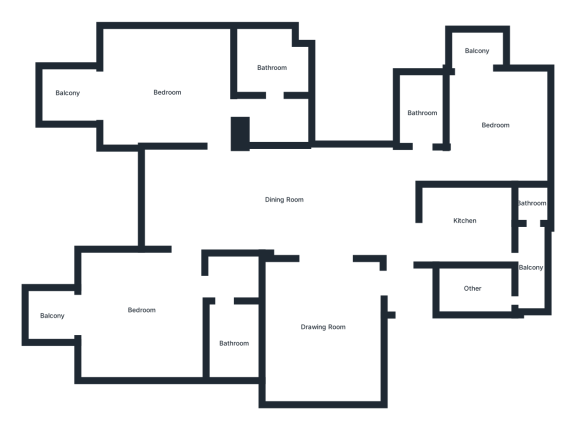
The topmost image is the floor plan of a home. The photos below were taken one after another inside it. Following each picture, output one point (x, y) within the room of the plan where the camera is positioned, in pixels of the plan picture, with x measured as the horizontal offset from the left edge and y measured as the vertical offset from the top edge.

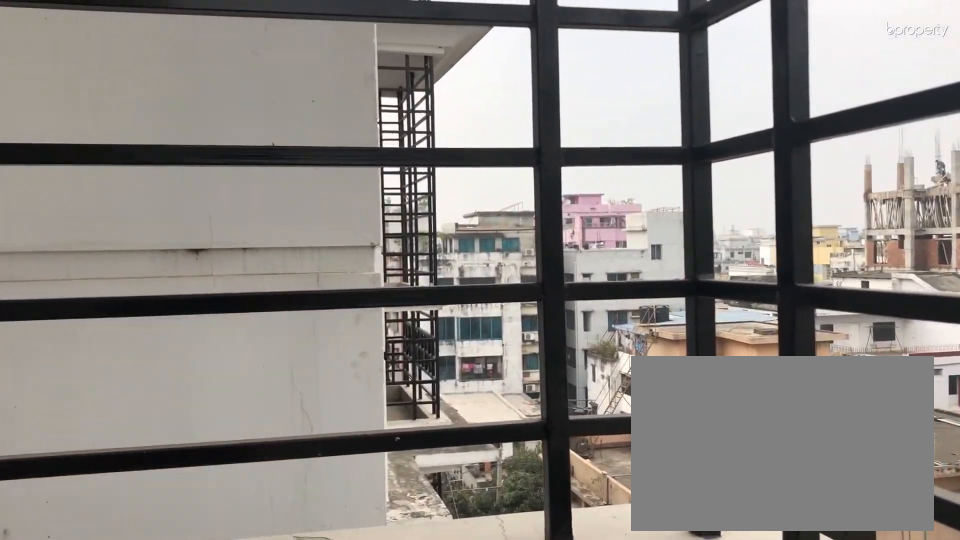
(69, 93)
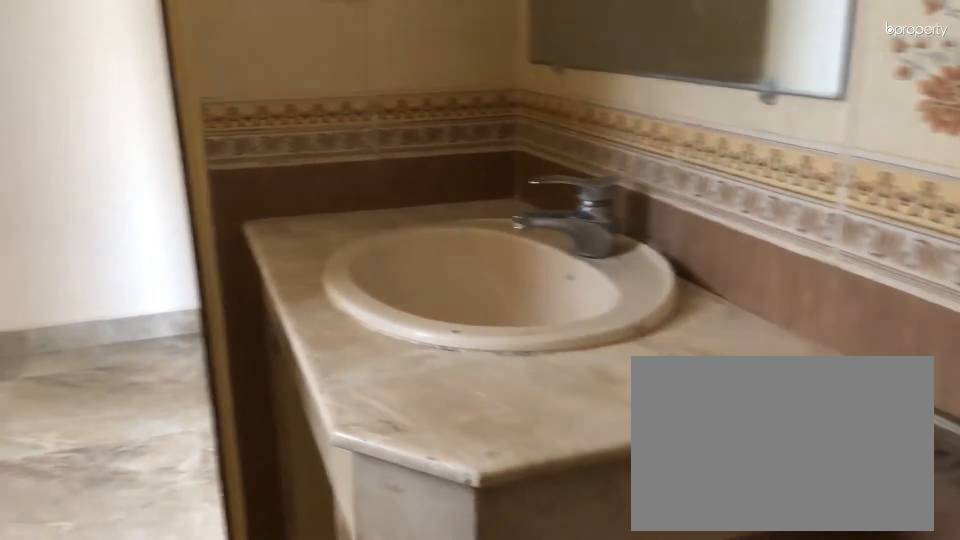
(271, 68)
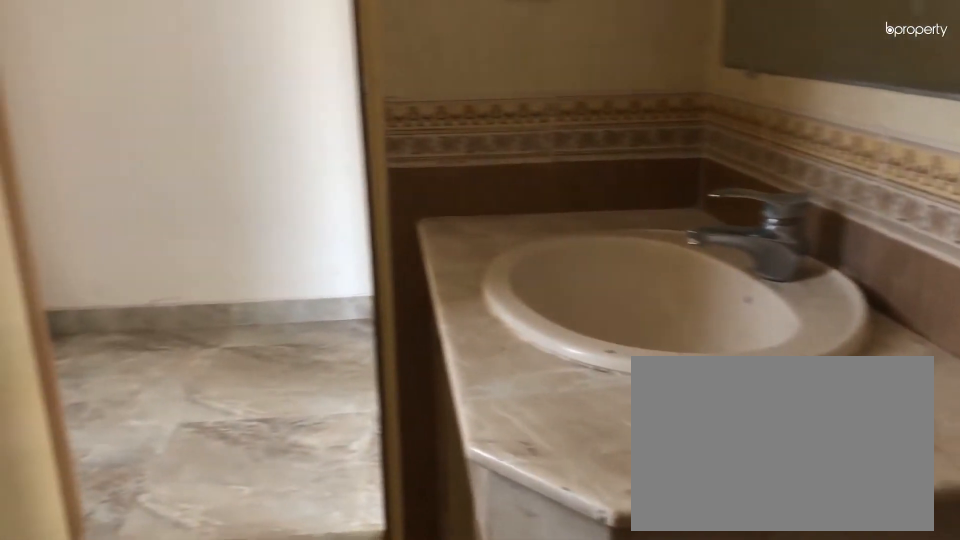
(271, 68)
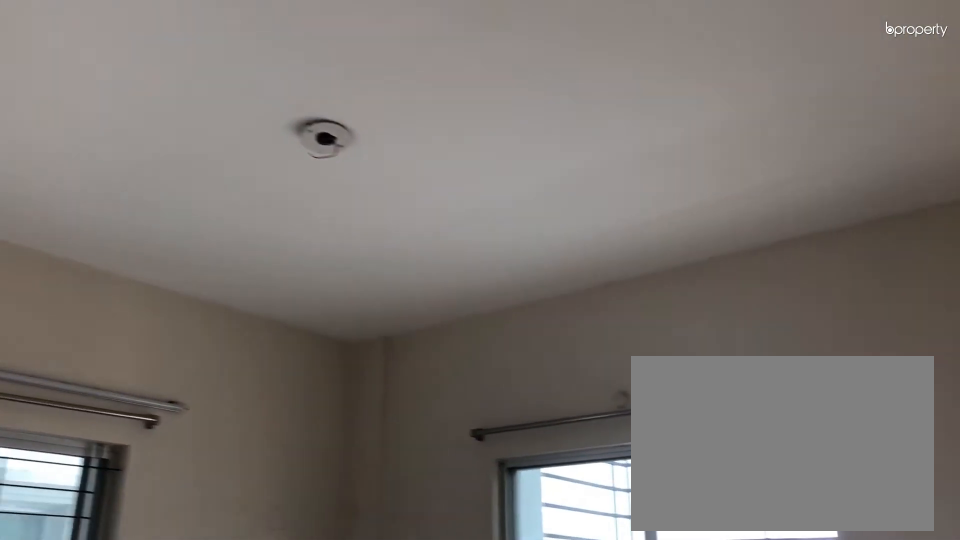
(141, 309)
